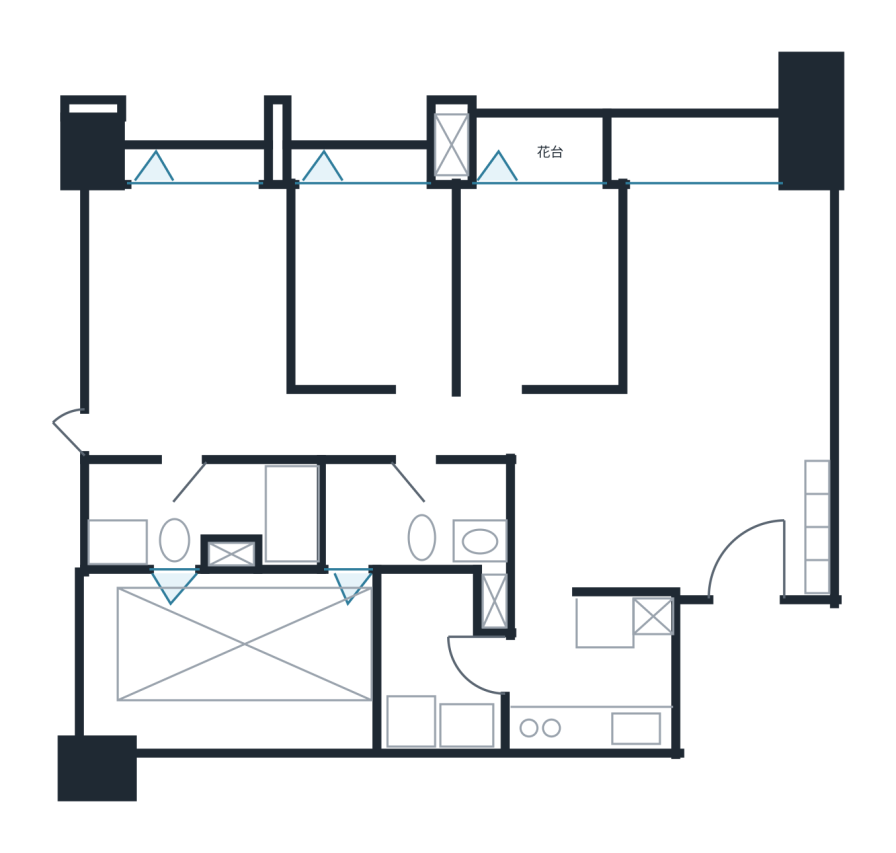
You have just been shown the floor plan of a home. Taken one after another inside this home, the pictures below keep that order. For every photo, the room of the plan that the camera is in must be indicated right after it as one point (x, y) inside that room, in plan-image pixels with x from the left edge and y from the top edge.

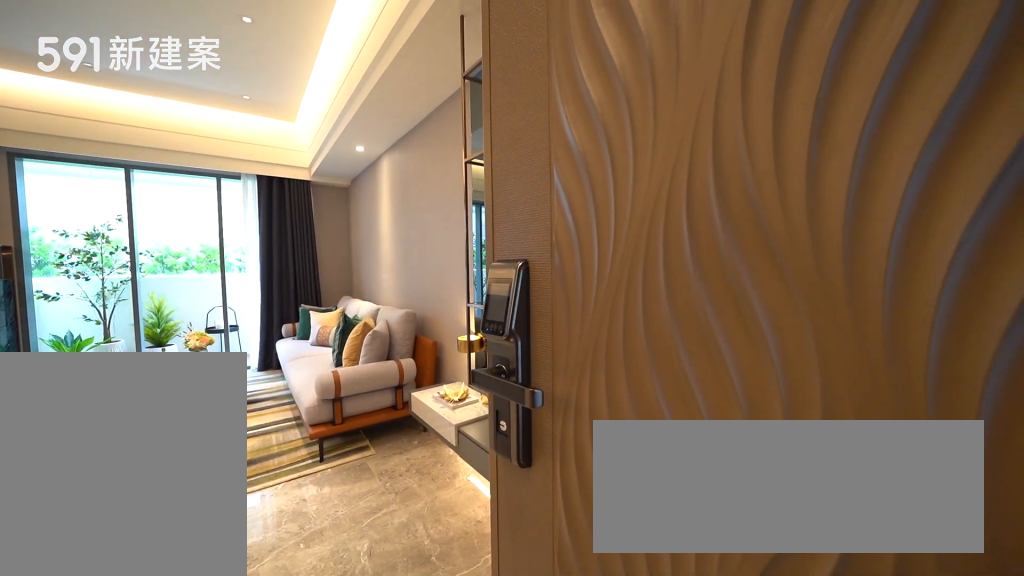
(755, 548)
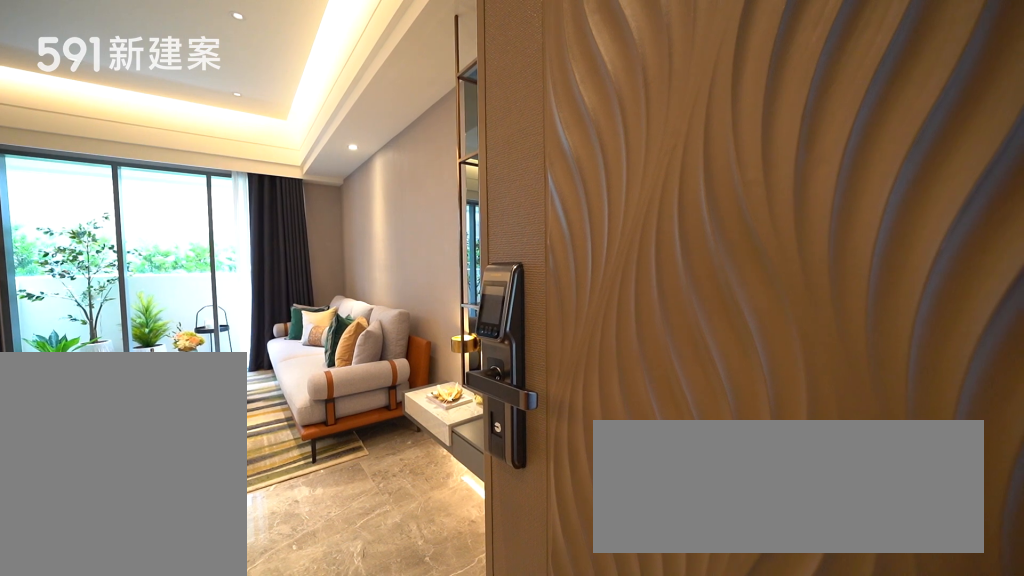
(755, 548)
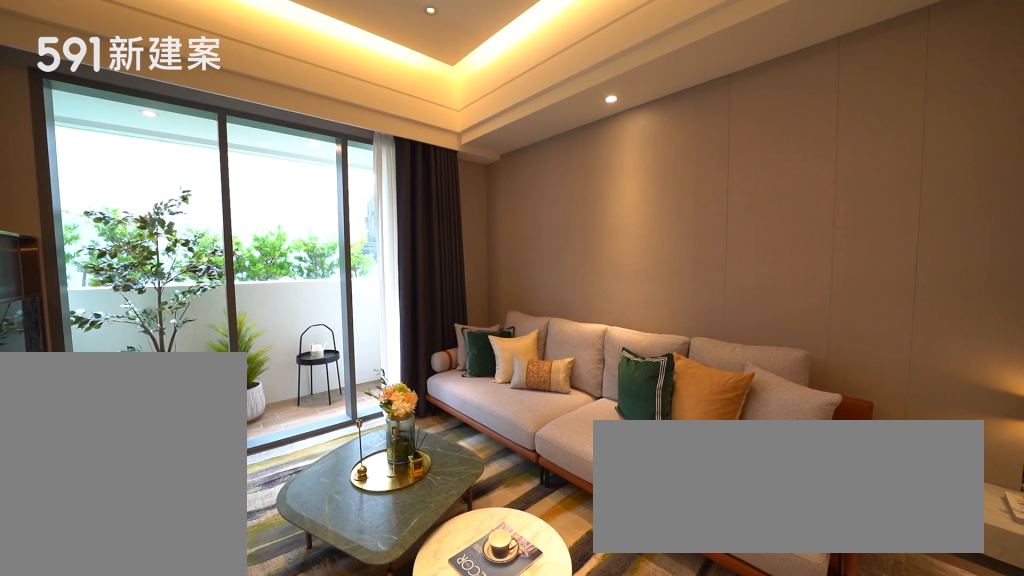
(726, 285)
